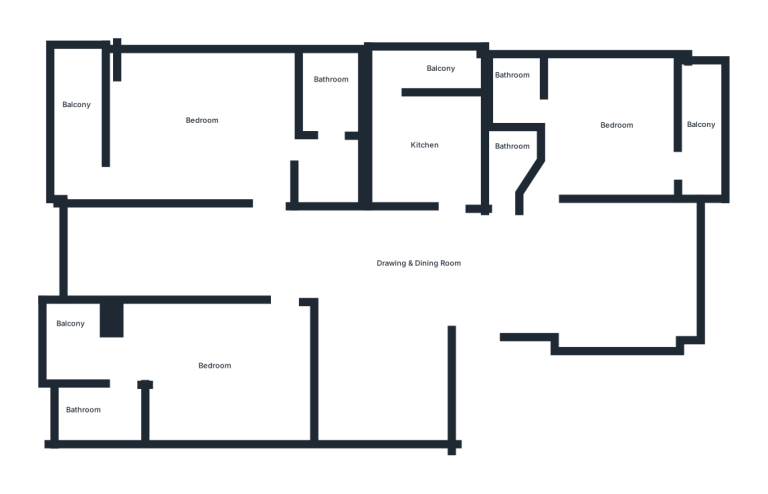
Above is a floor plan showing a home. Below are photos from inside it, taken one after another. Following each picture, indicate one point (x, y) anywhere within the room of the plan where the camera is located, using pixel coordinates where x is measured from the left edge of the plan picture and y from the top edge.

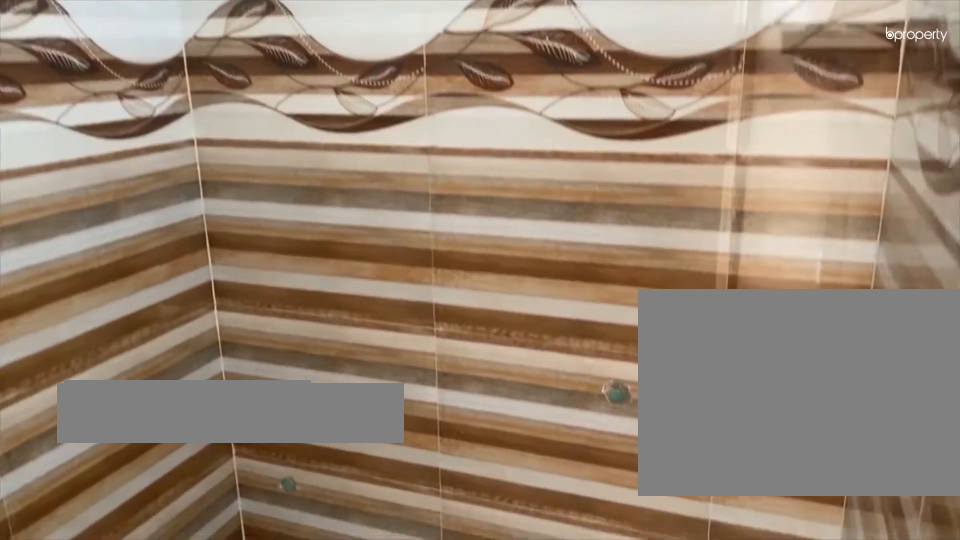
(95, 409)
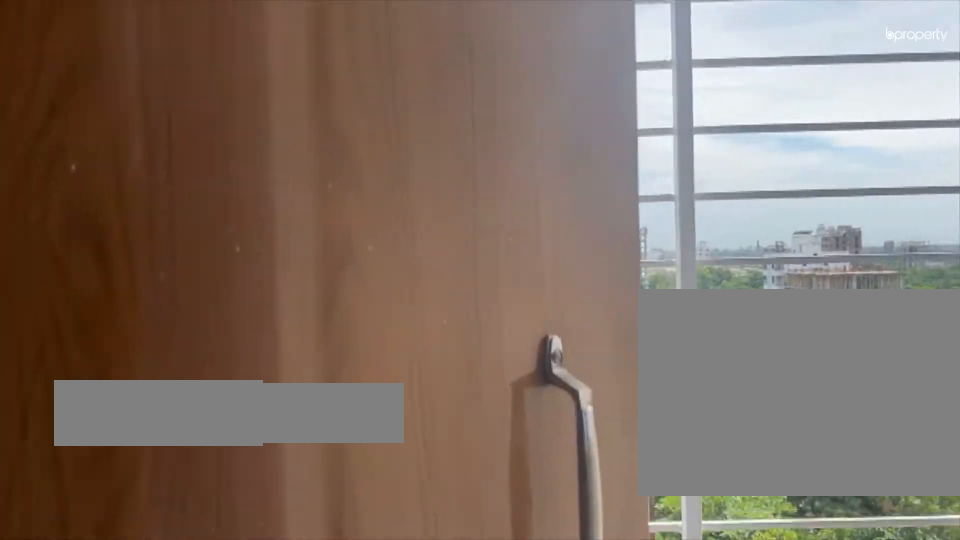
(68, 326)
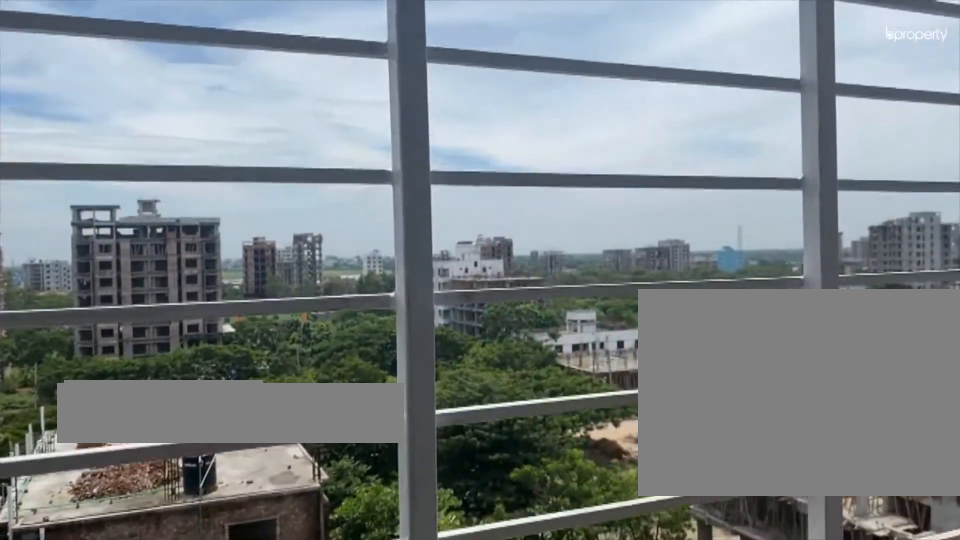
(68, 326)
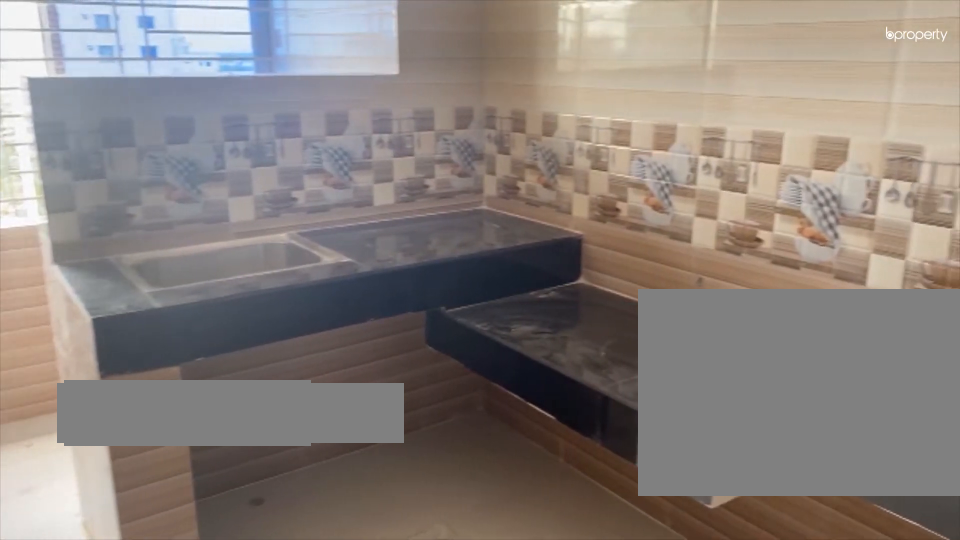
(433, 149)
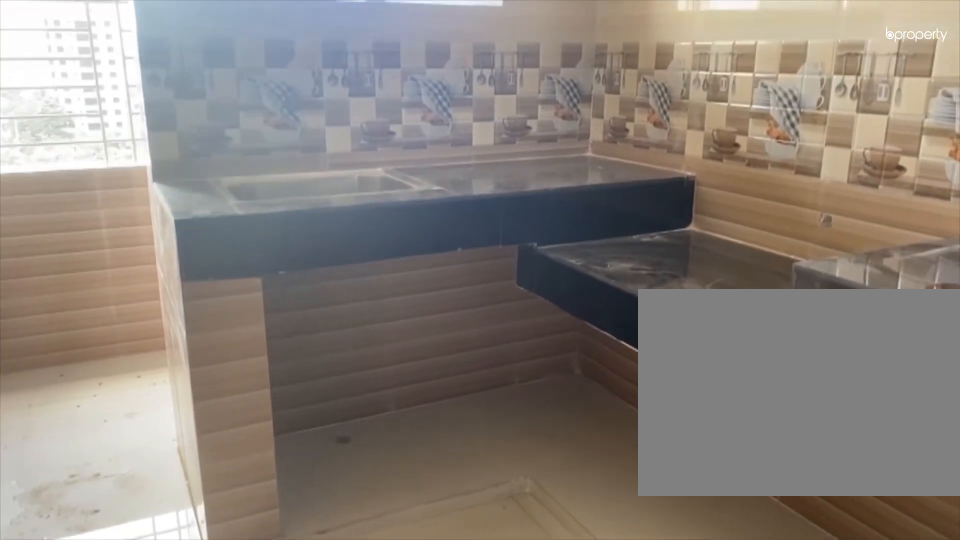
(433, 149)
